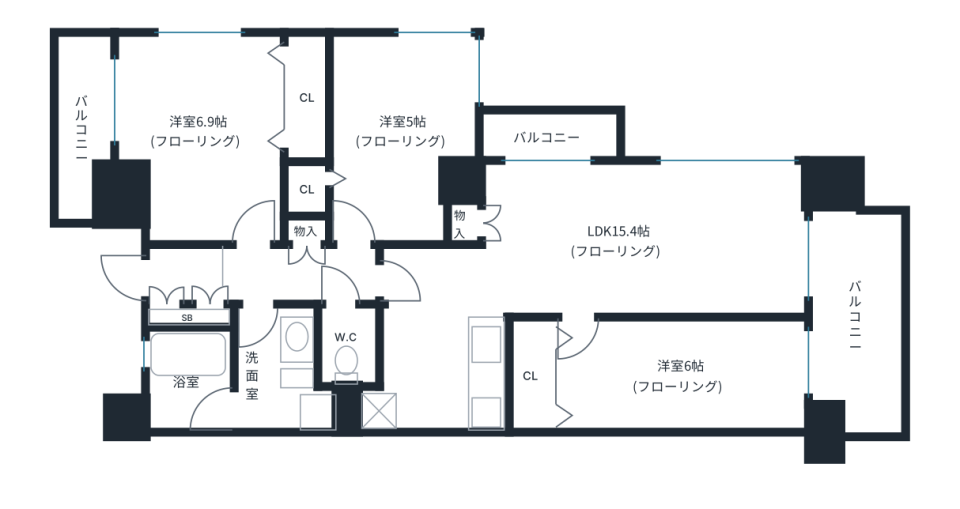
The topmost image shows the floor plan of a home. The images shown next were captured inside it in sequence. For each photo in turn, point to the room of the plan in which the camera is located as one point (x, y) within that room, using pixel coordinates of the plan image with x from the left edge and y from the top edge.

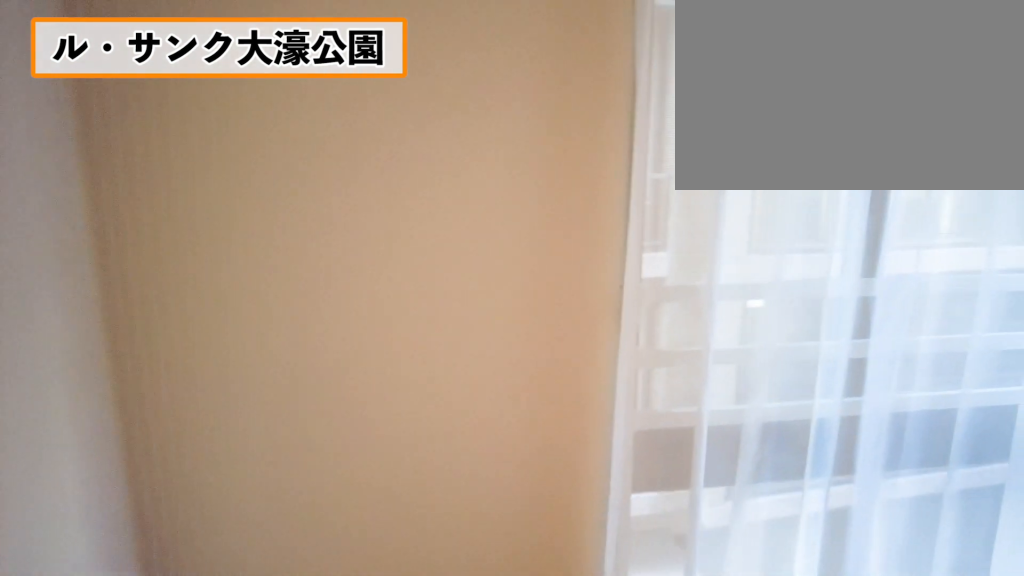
(401, 134)
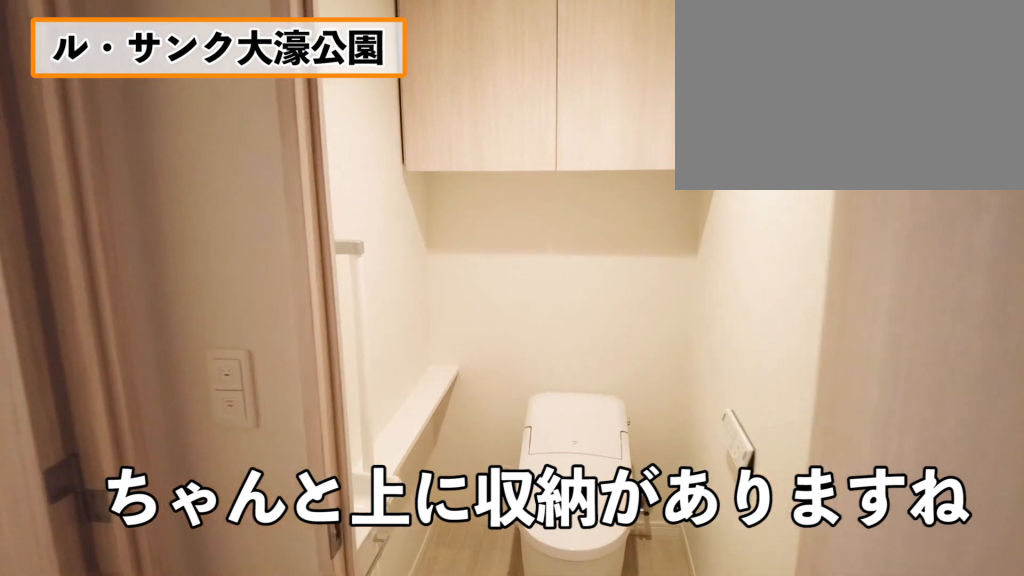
(351, 353)
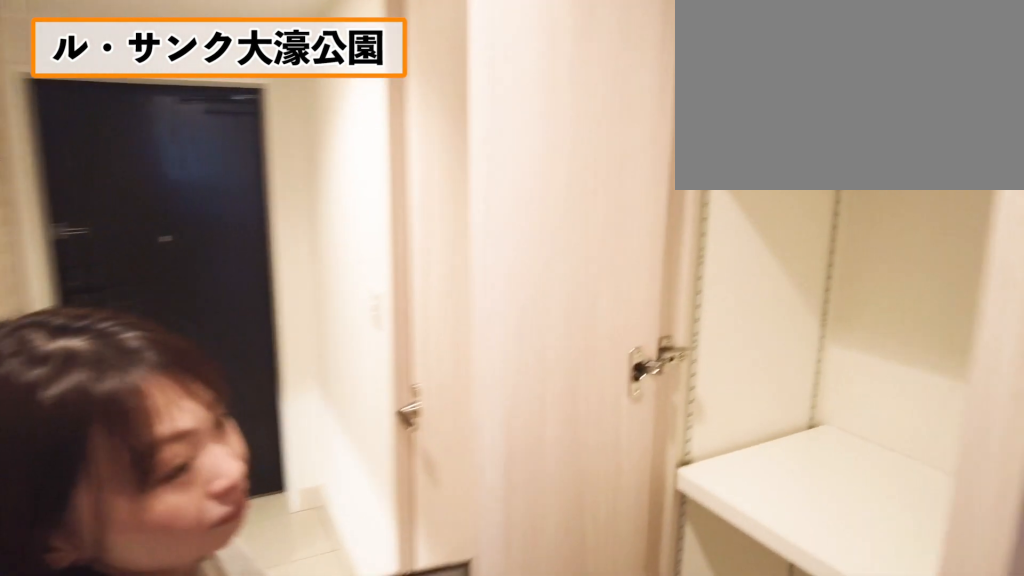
(306, 269)
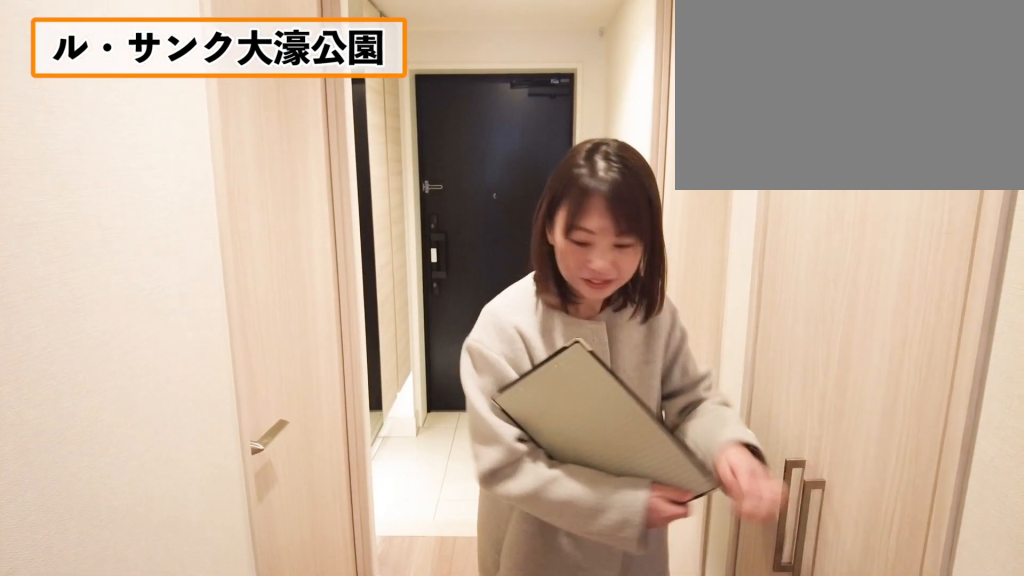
(305, 269)
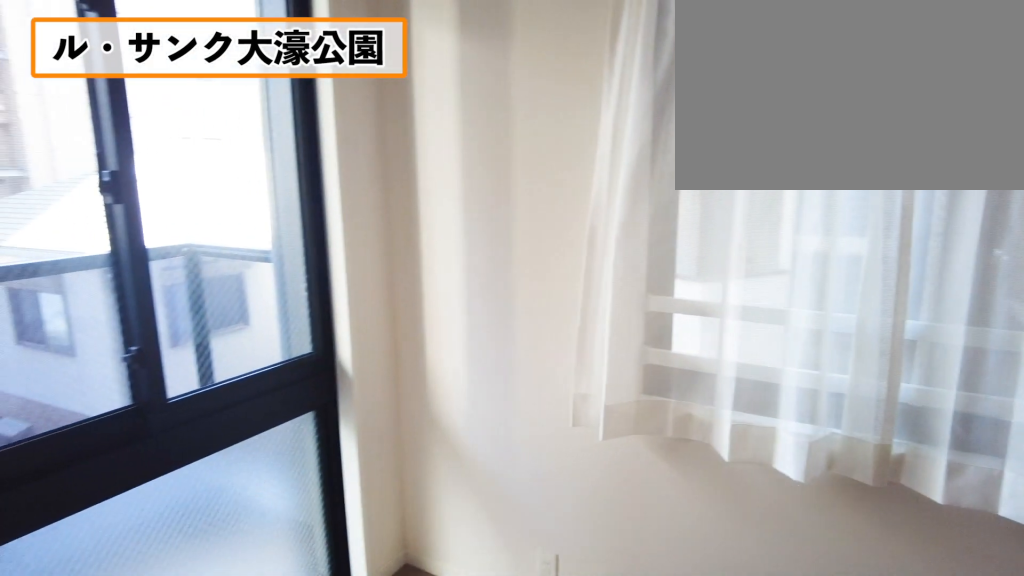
(199, 129)
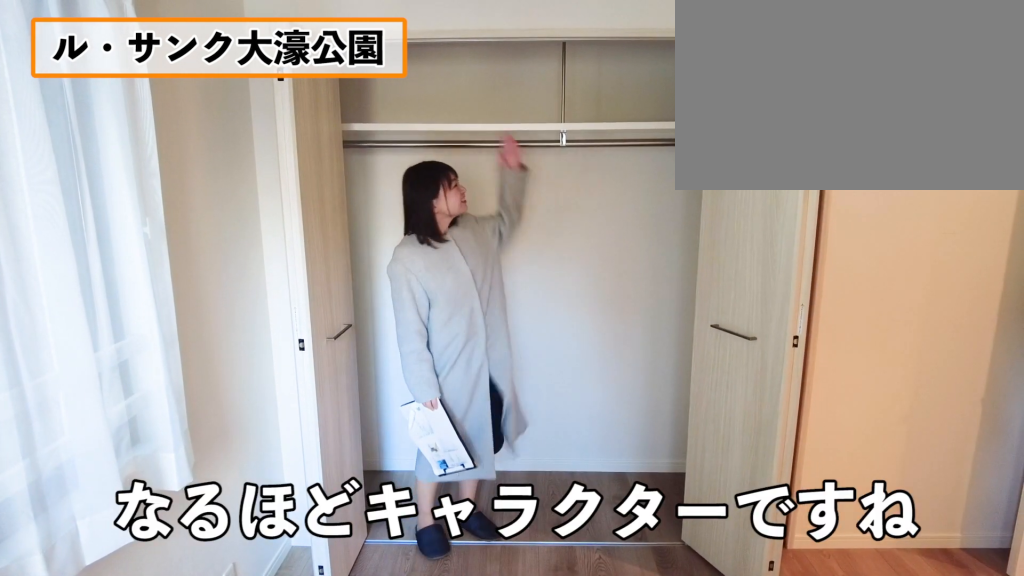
(199, 129)
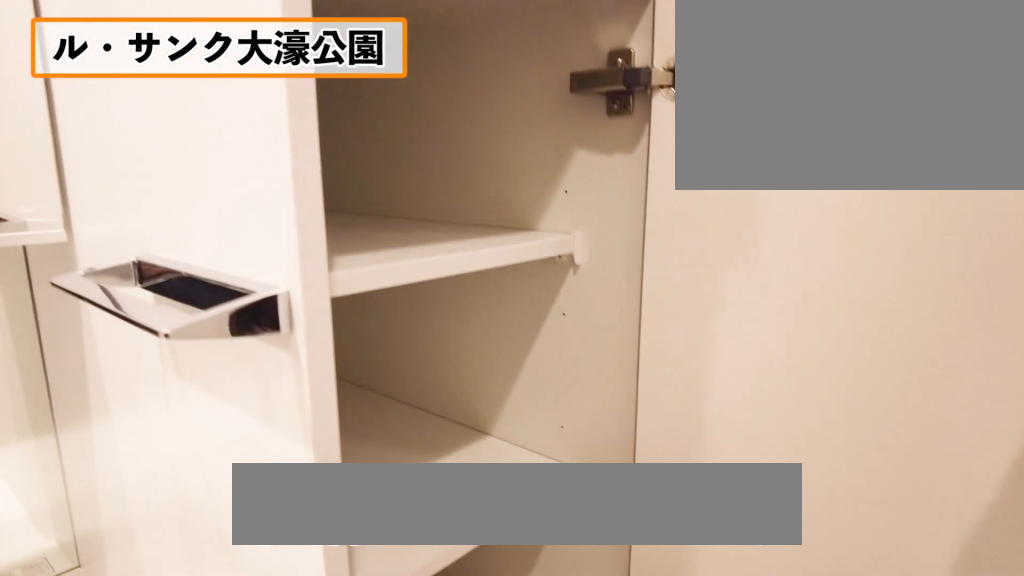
(266, 353)
